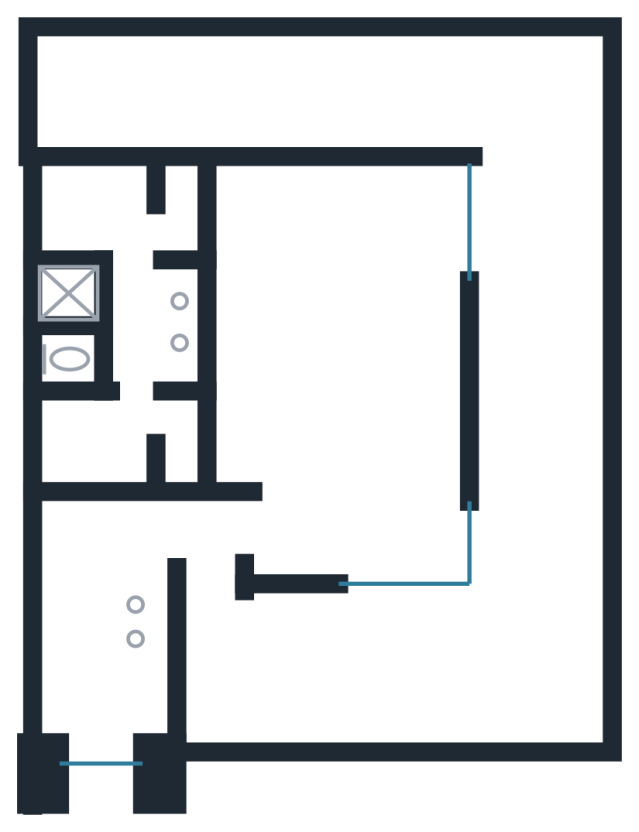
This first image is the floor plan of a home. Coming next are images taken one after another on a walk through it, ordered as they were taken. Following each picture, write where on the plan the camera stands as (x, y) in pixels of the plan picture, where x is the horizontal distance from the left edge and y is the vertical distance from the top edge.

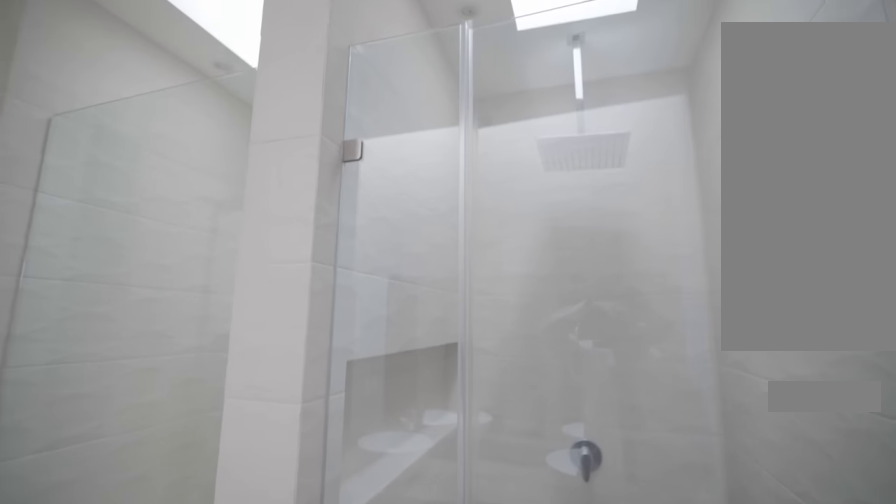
(134, 297)
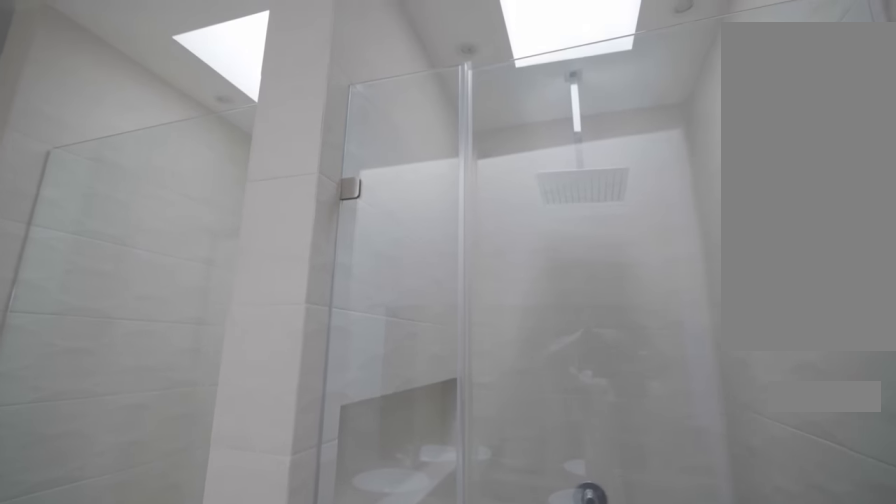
(132, 296)
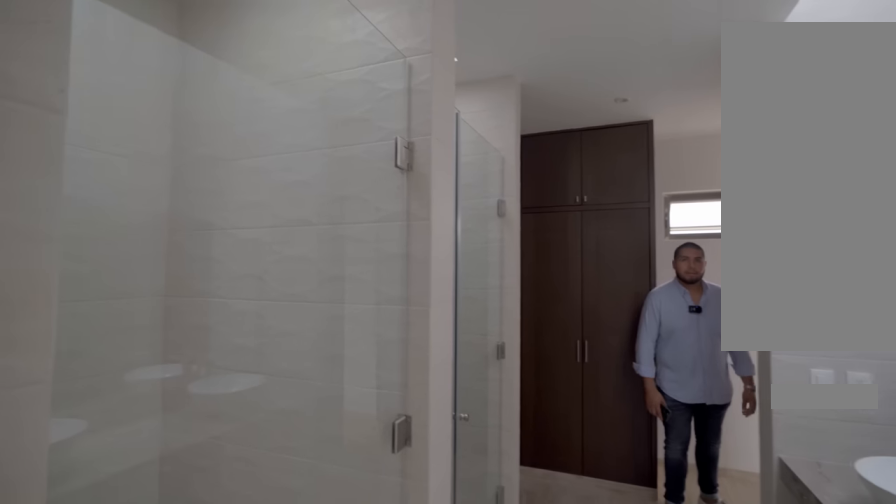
(145, 361)
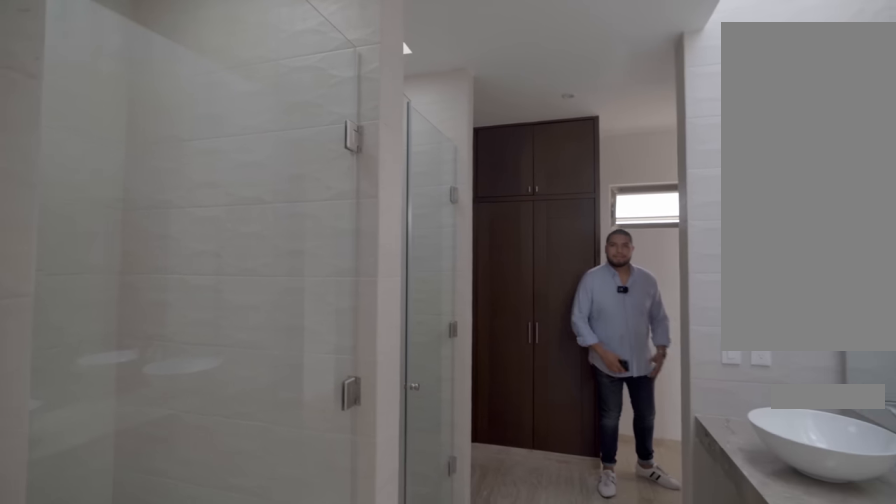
(143, 389)
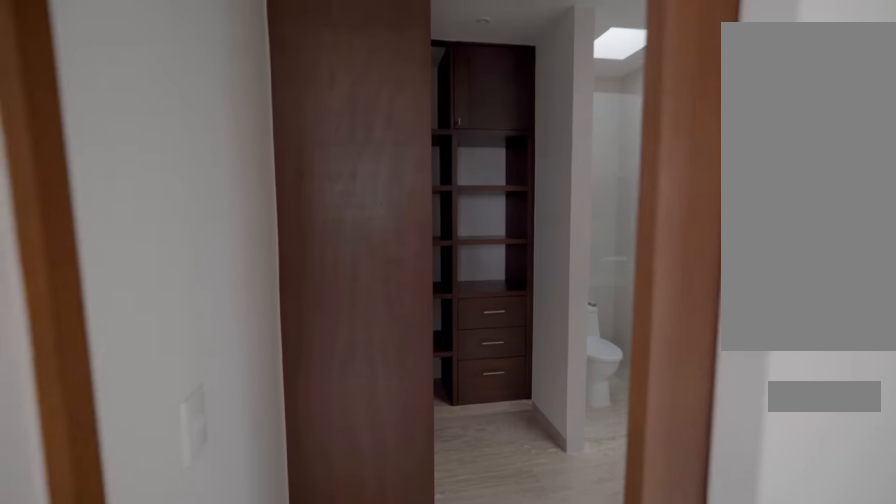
(181, 456)
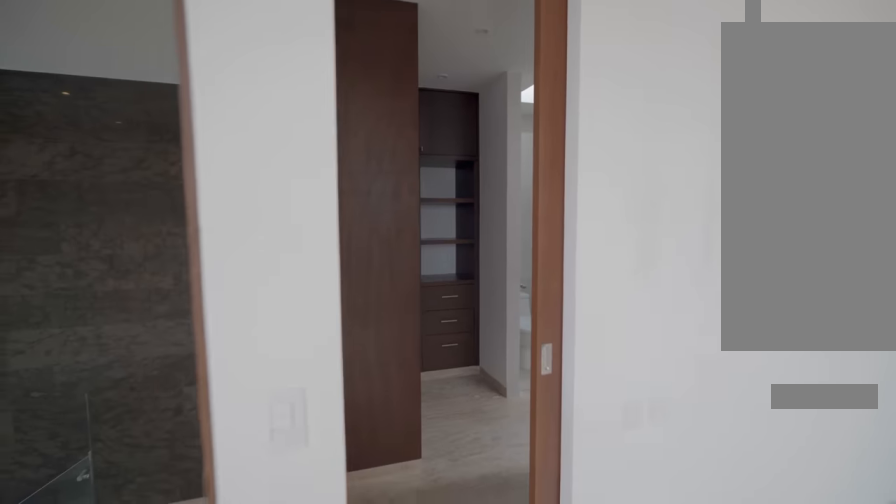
(230, 464)
